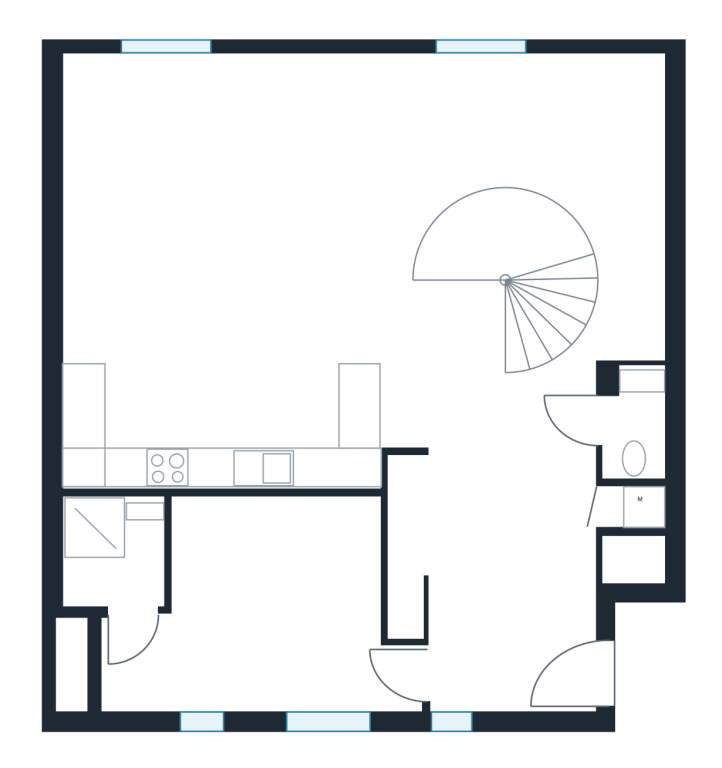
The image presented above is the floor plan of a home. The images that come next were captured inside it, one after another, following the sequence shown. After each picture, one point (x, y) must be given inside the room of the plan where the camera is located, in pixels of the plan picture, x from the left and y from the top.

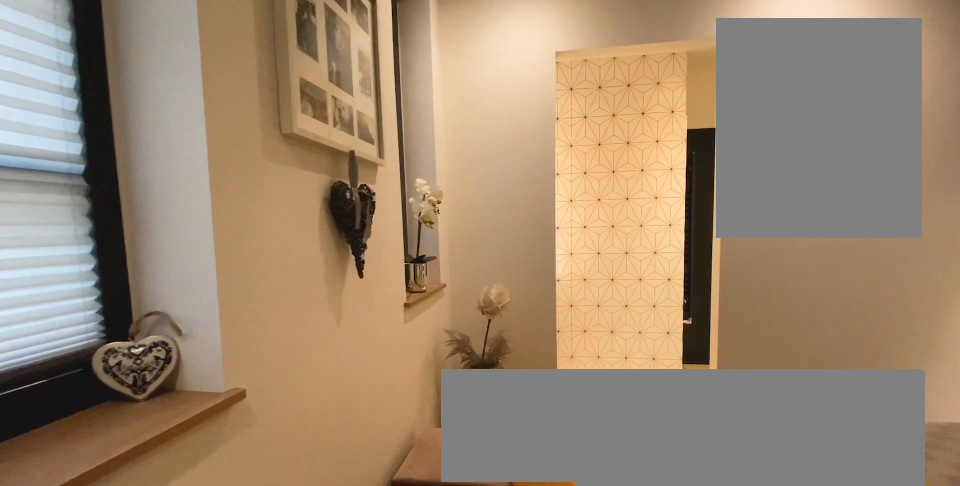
(269, 592)
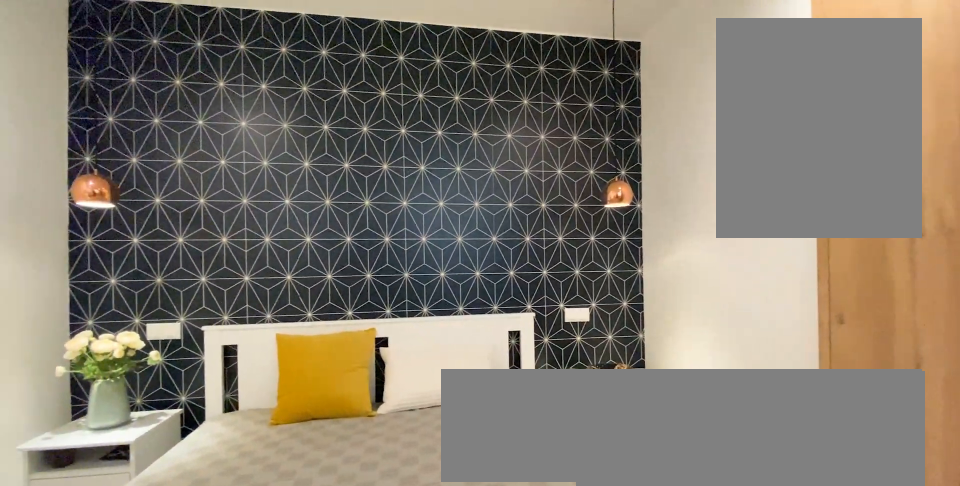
(269, 592)
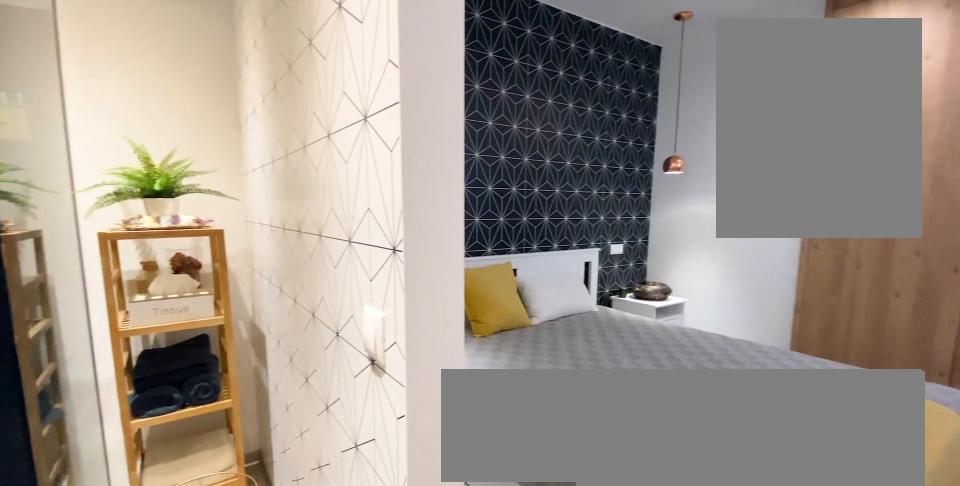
(122, 592)
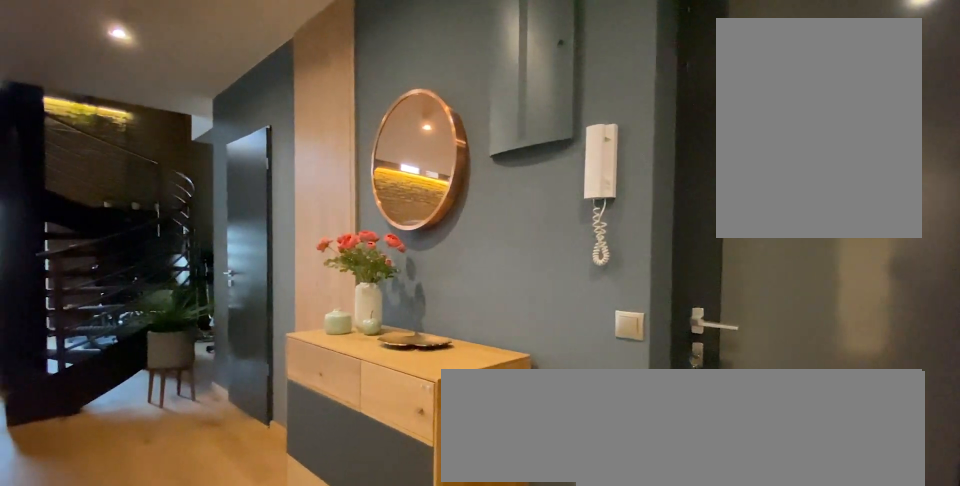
(517, 592)
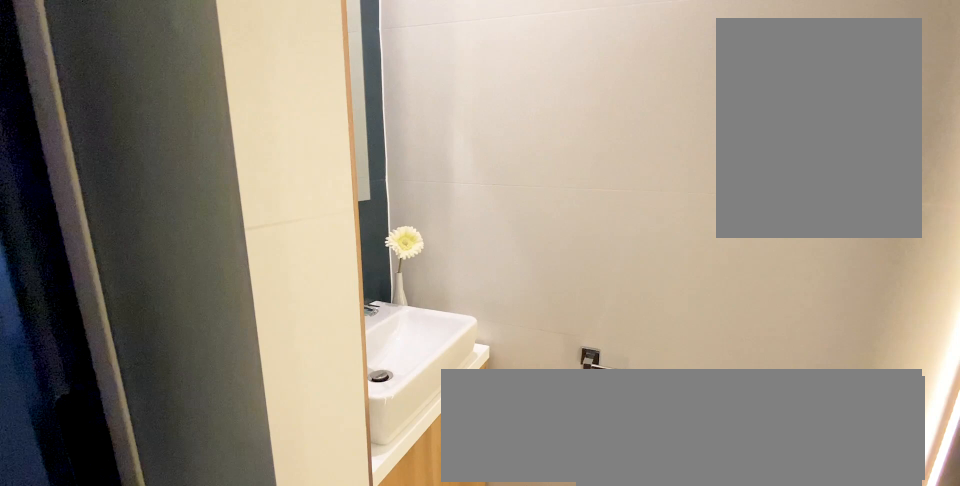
(633, 431)
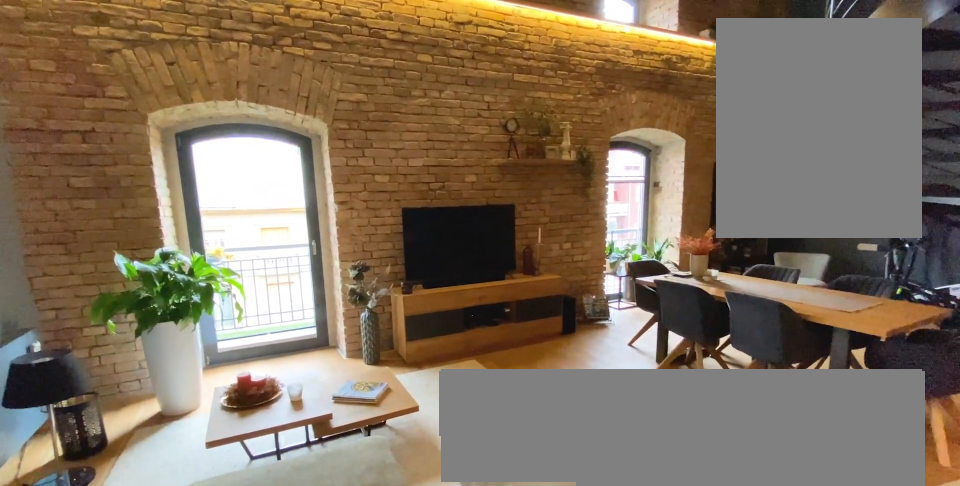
(267, 267)
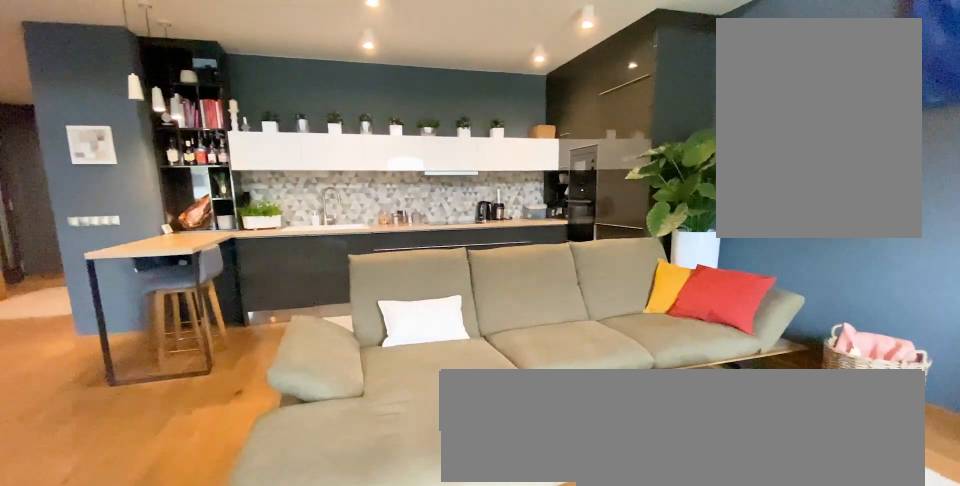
(267, 268)
